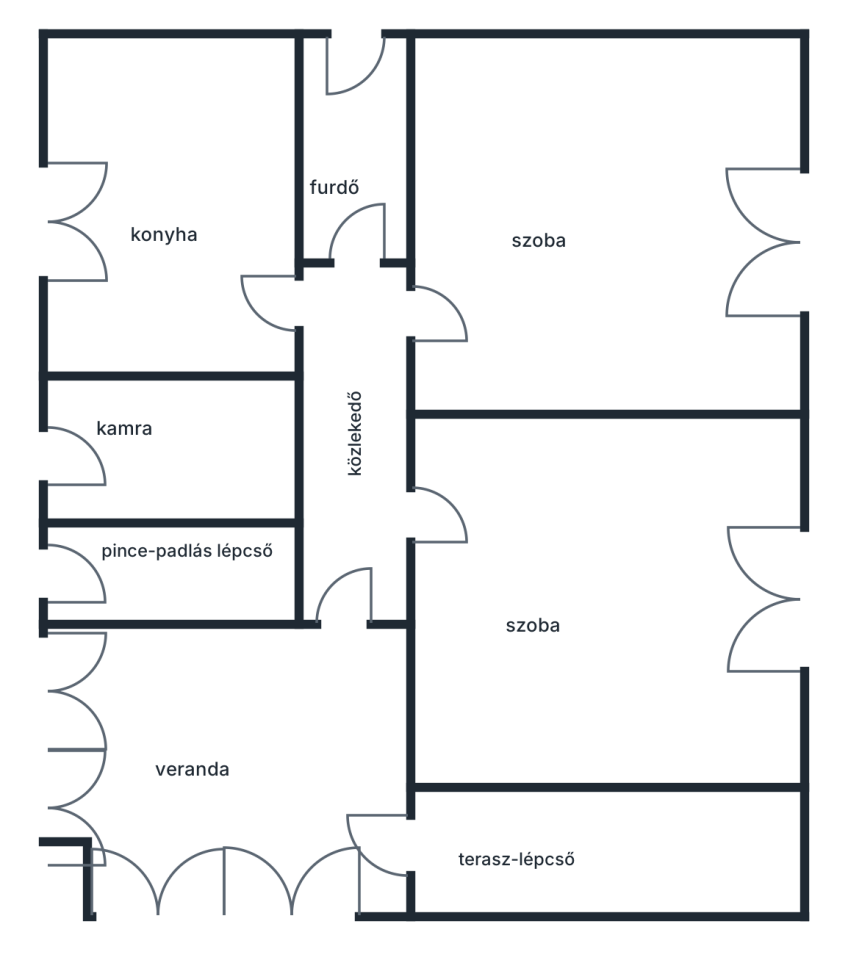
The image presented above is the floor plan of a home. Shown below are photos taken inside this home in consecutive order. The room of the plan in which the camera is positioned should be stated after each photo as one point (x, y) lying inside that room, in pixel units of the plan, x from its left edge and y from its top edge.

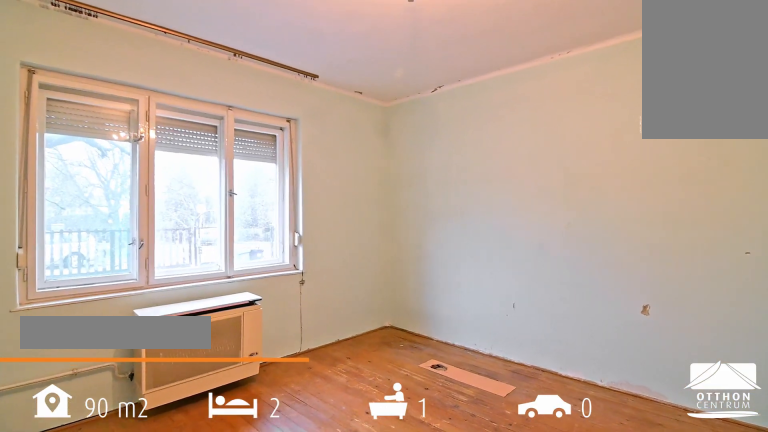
(608, 247)
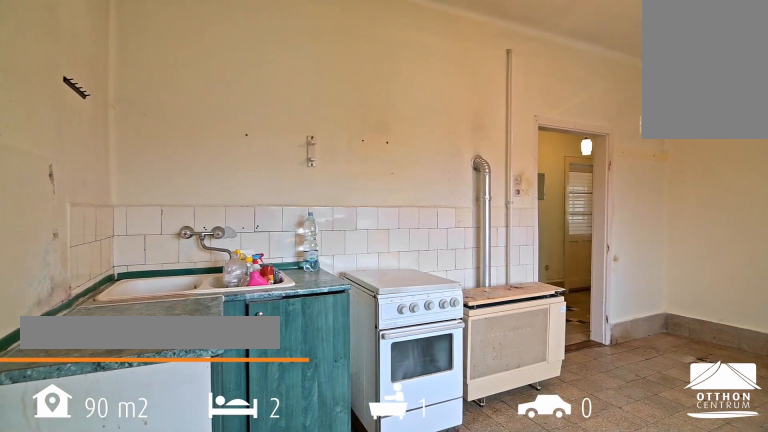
(195, 192)
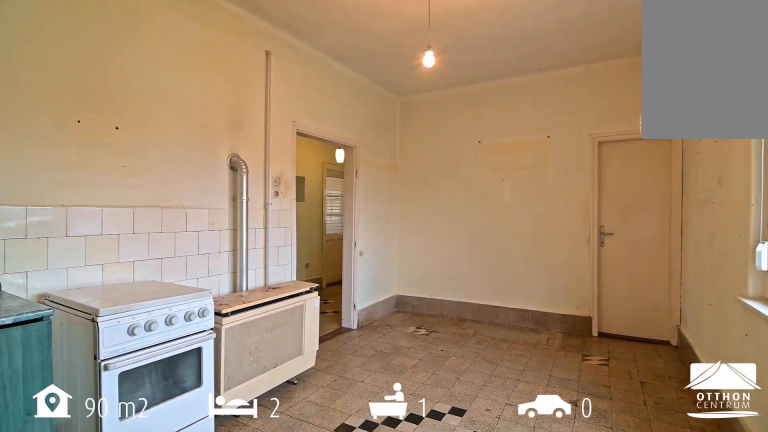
(195, 192)
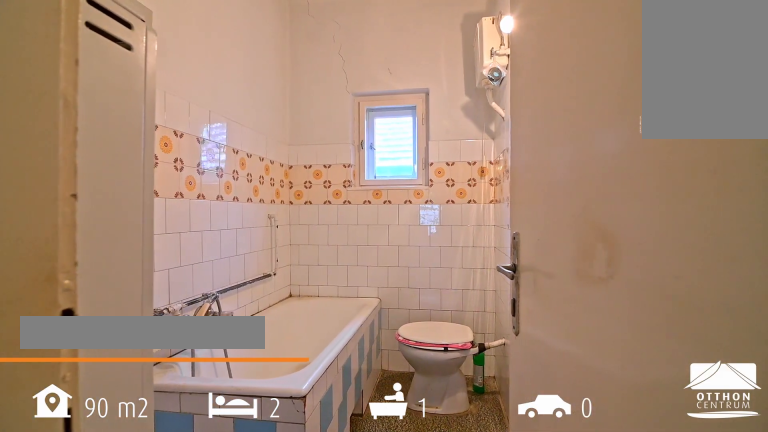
(360, 206)
